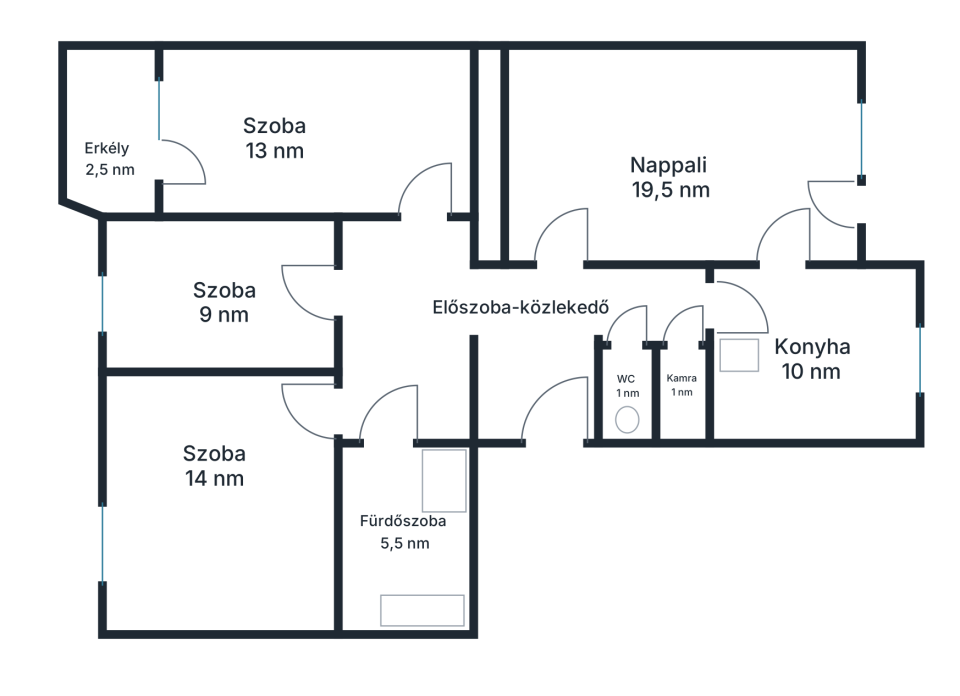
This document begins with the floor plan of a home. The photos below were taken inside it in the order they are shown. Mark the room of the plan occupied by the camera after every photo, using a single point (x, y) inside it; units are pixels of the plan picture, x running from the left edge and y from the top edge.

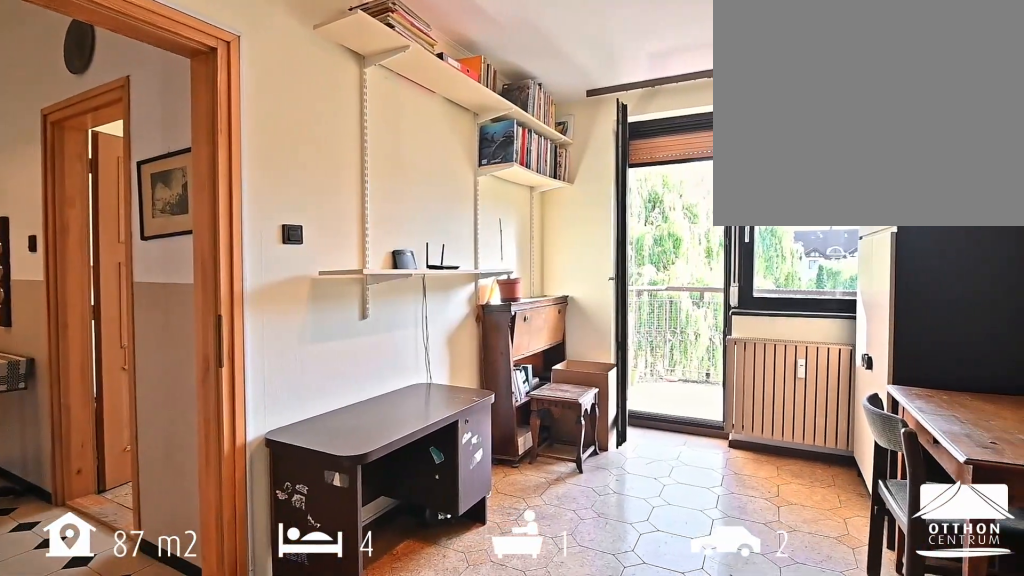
(276, 133)
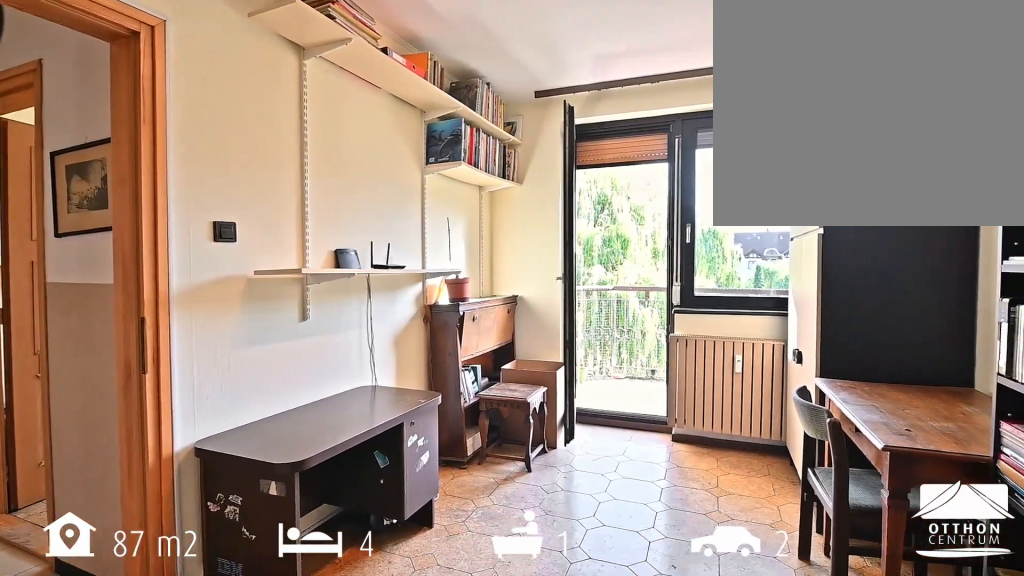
(276, 133)
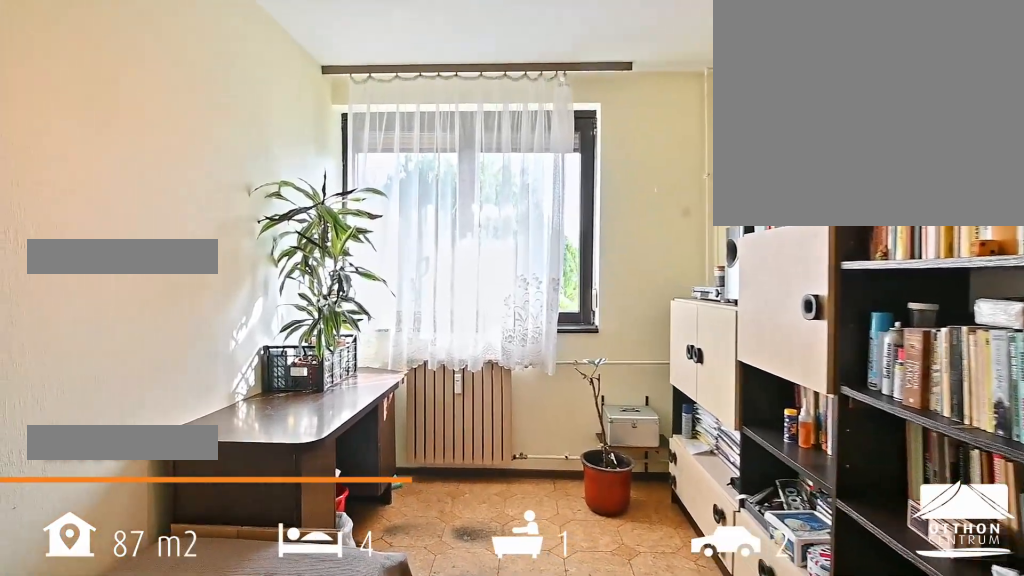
(225, 300)
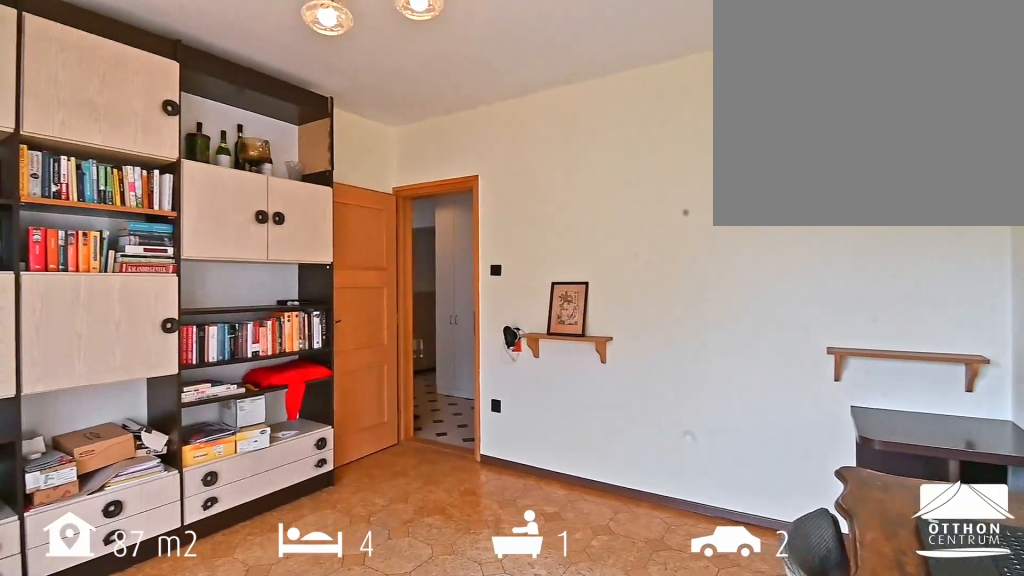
(216, 468)
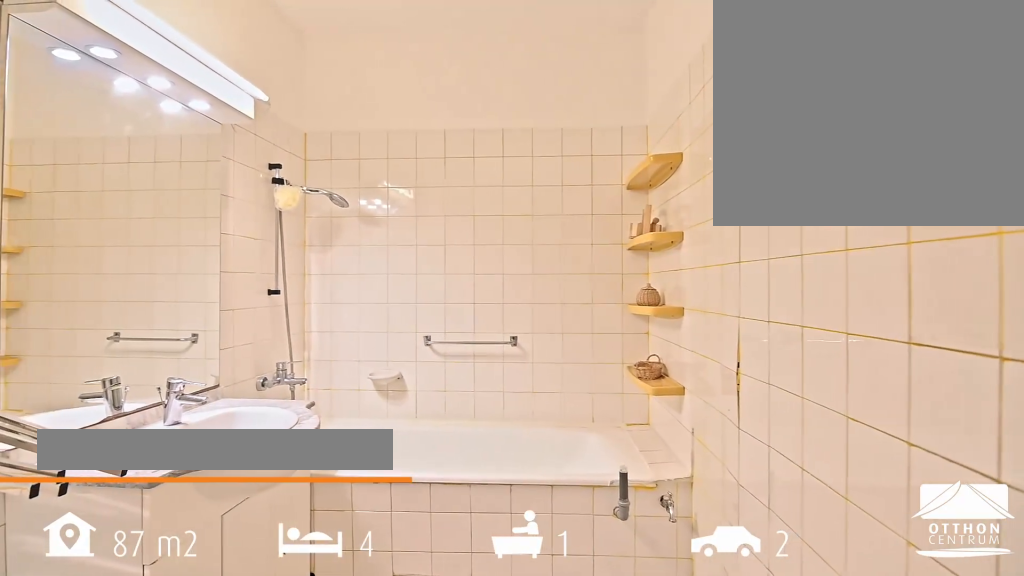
(402, 541)
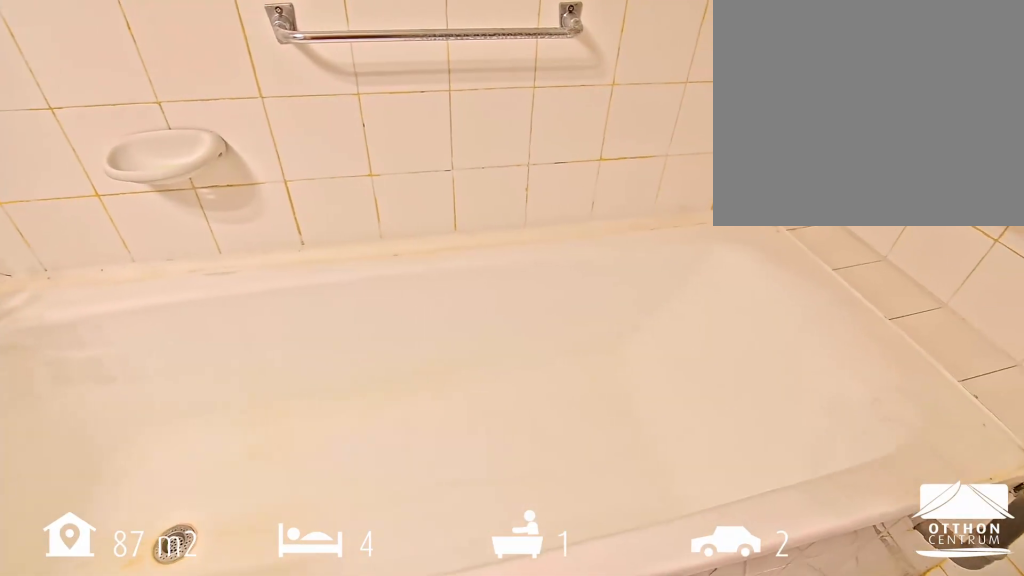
(402, 541)
